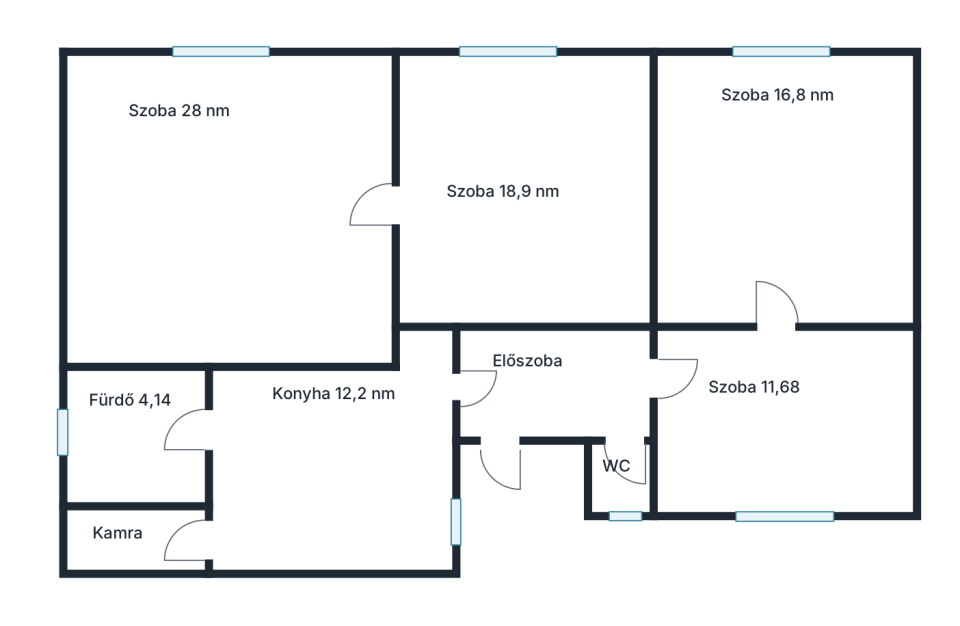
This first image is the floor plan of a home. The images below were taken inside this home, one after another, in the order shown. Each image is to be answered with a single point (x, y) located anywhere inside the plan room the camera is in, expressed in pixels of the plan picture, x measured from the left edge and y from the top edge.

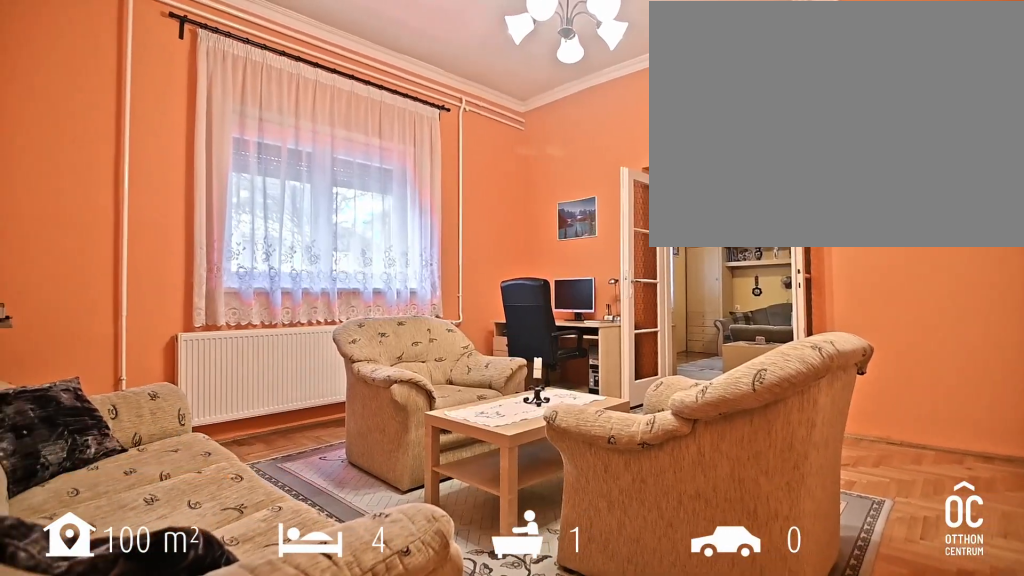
(226, 217)
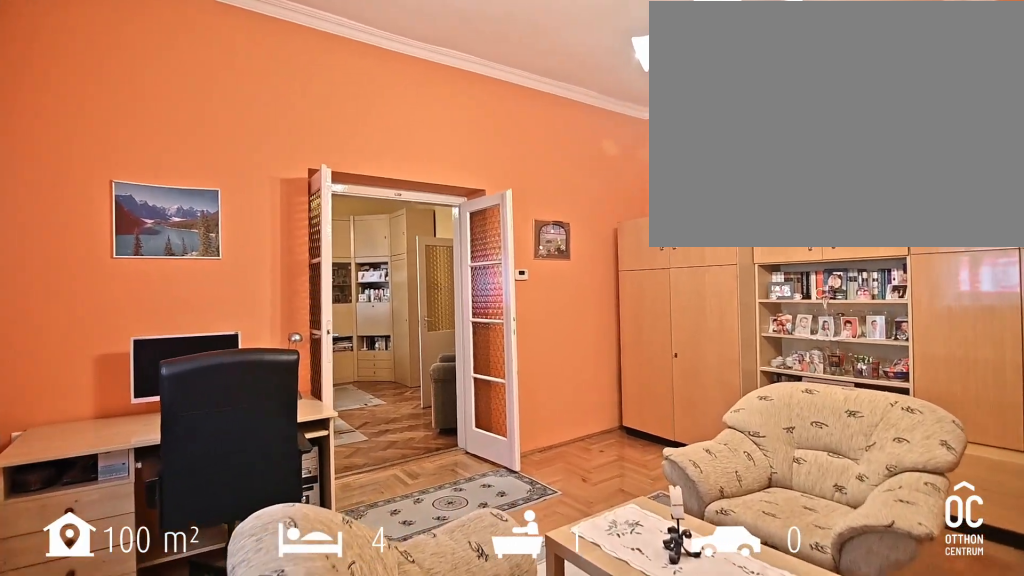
(226, 217)
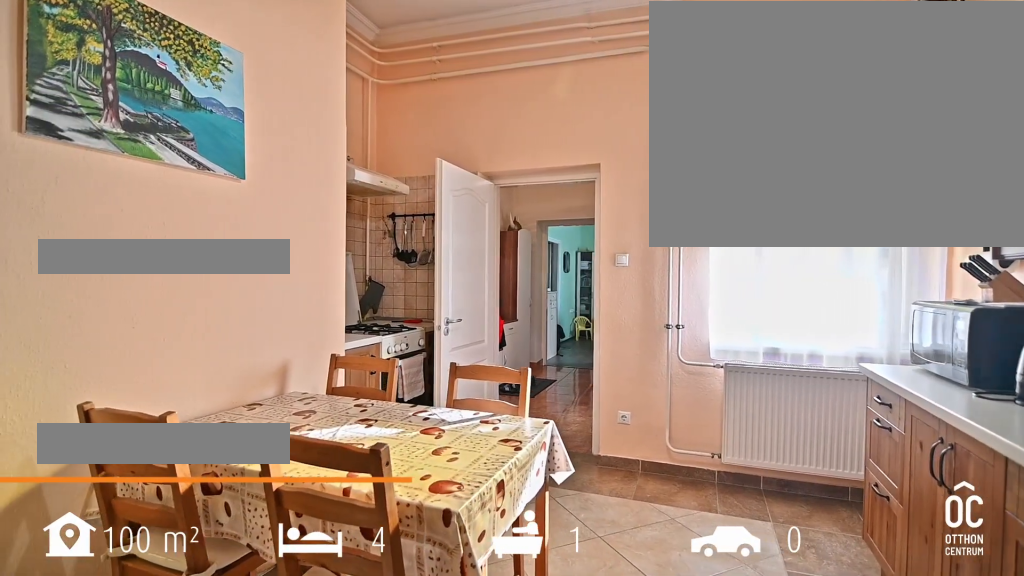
(321, 463)
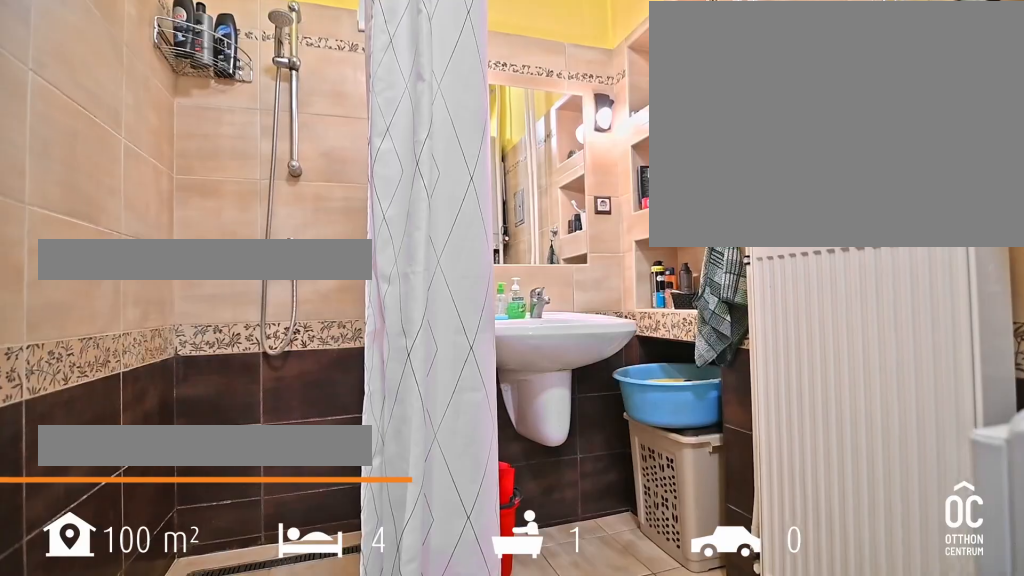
(135, 438)
